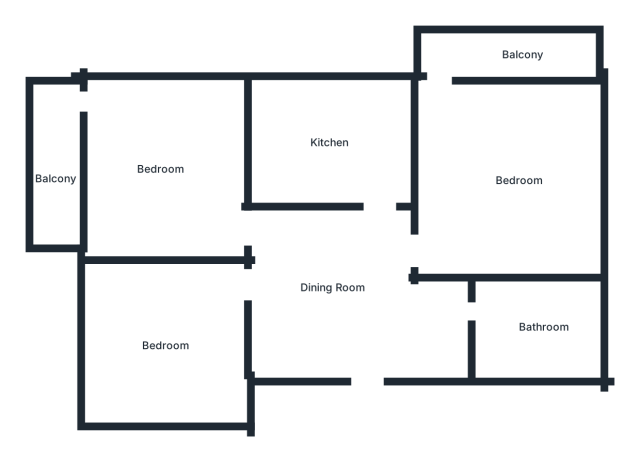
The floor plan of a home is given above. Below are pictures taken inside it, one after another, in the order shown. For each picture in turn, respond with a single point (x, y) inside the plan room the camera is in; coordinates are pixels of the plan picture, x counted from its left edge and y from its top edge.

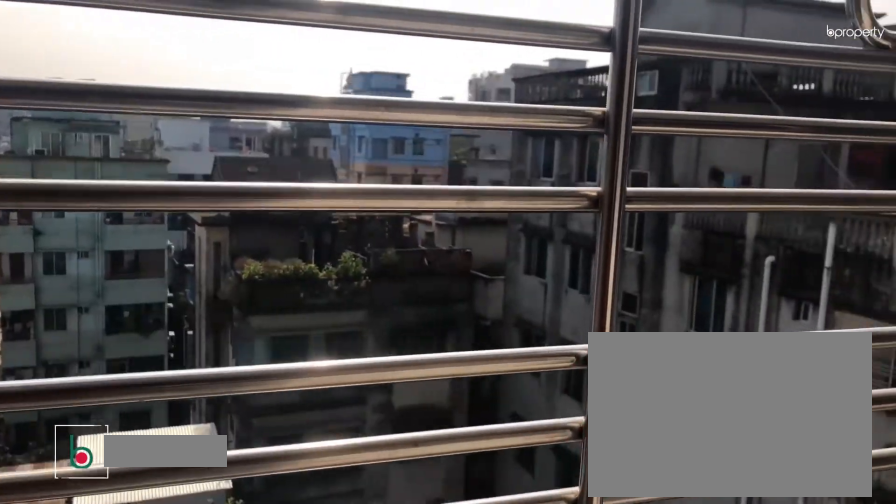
(517, 51)
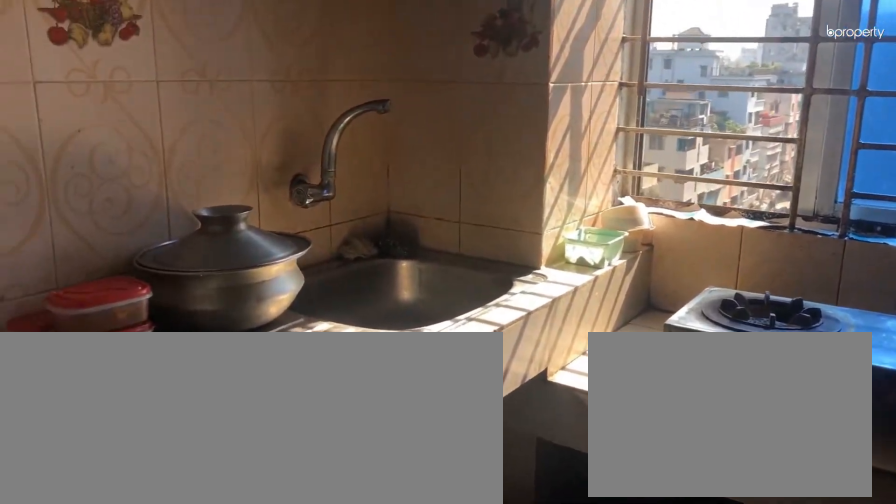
(319, 143)
